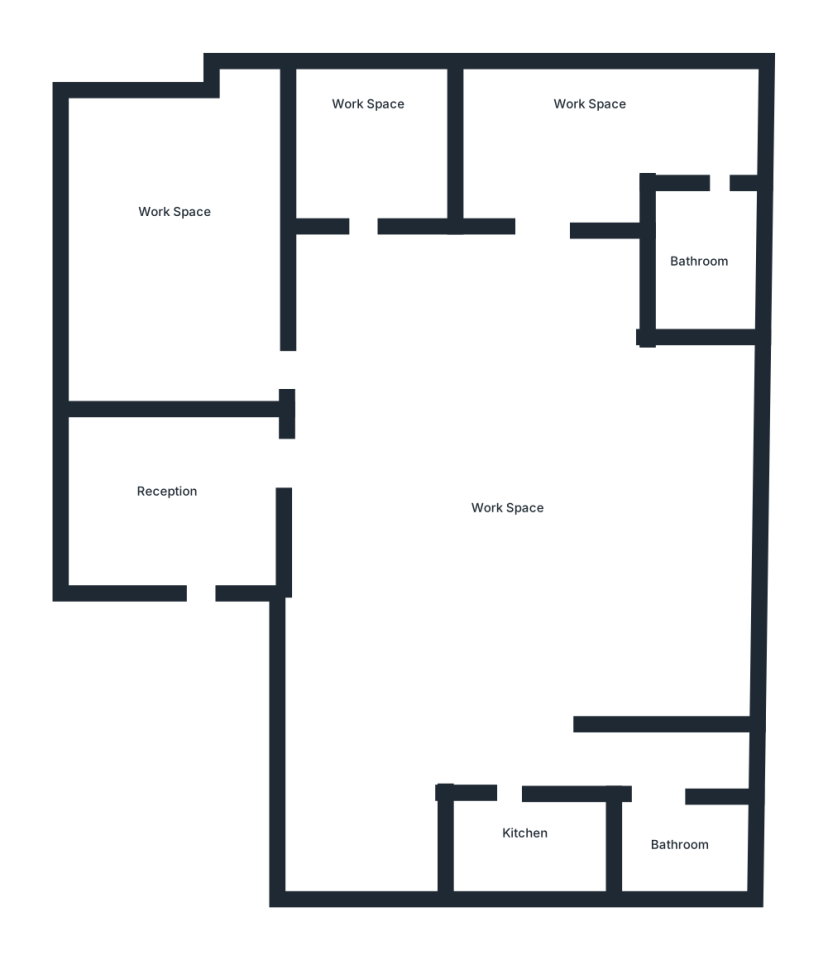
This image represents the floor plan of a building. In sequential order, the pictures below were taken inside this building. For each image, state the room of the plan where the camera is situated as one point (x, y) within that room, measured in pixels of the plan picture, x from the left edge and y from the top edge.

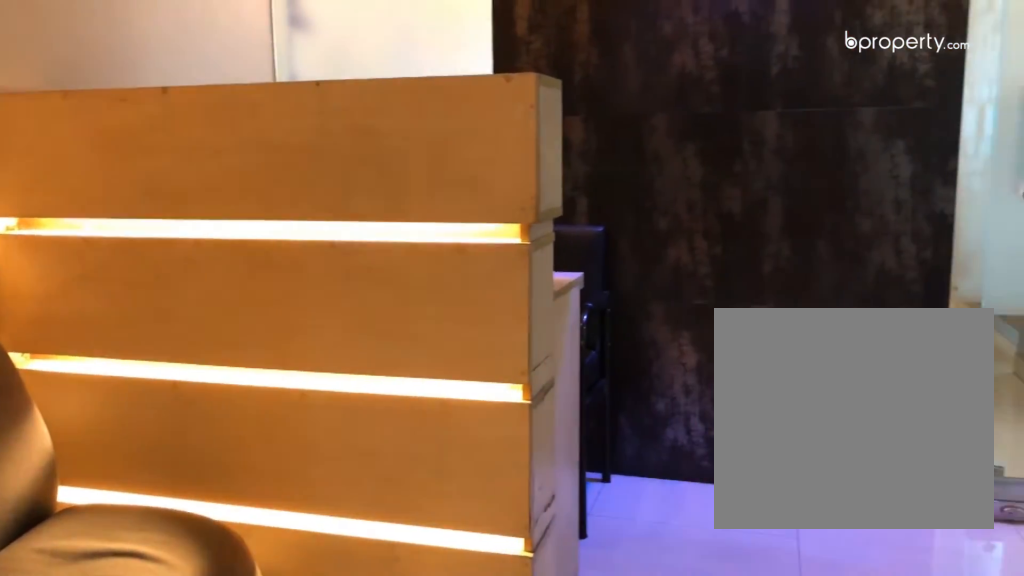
(186, 521)
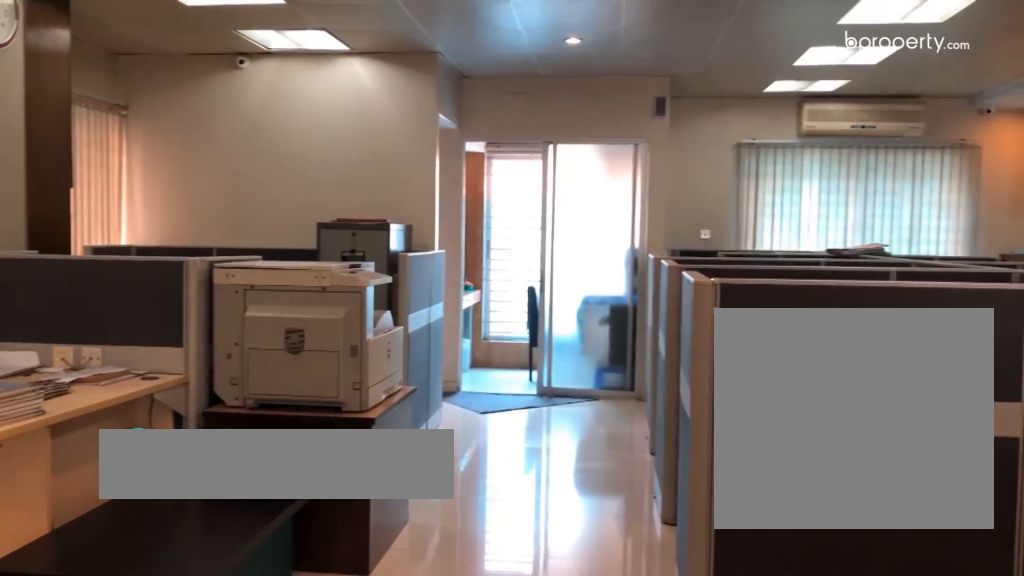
(514, 531)
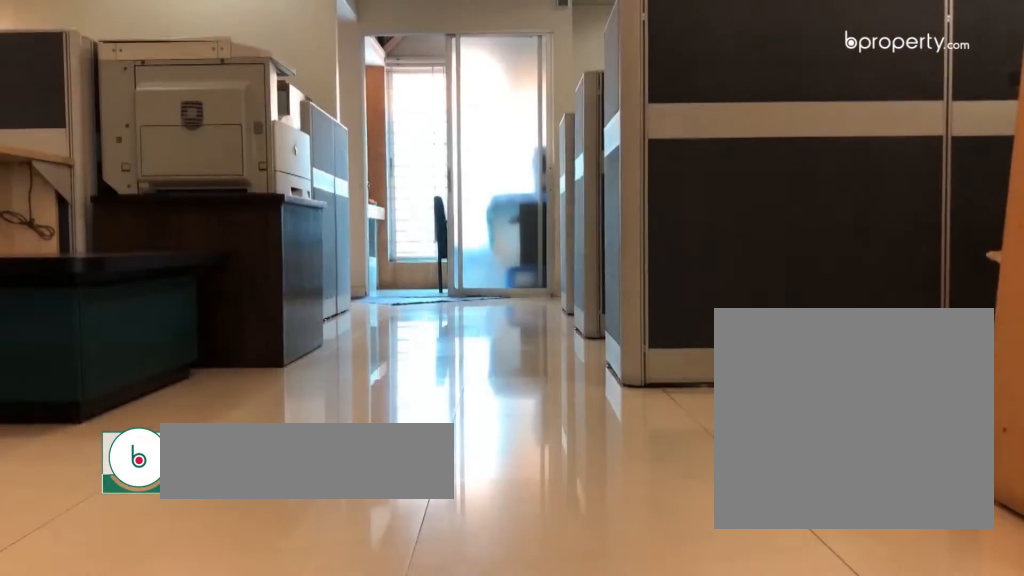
(514, 531)
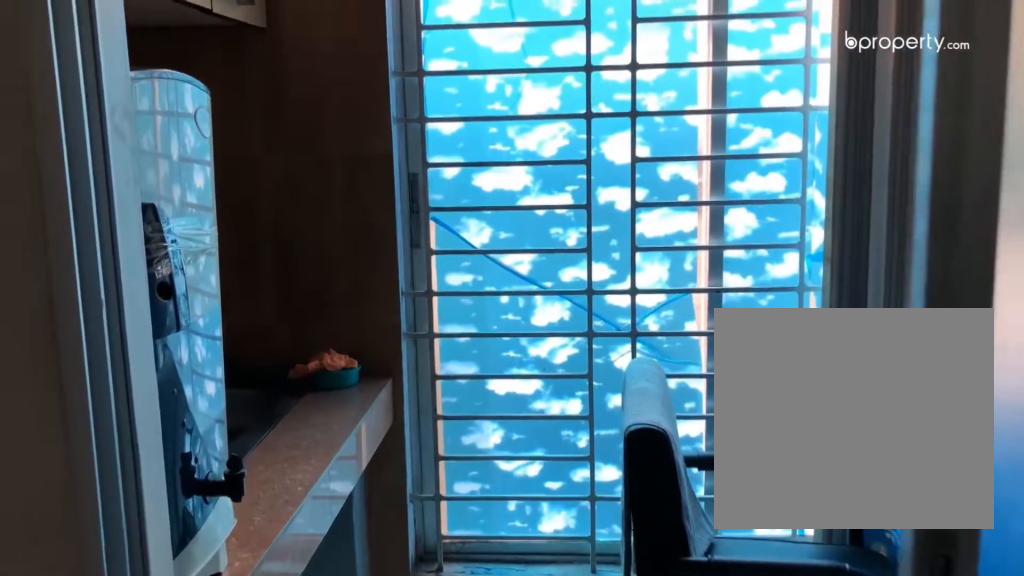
(525, 852)
